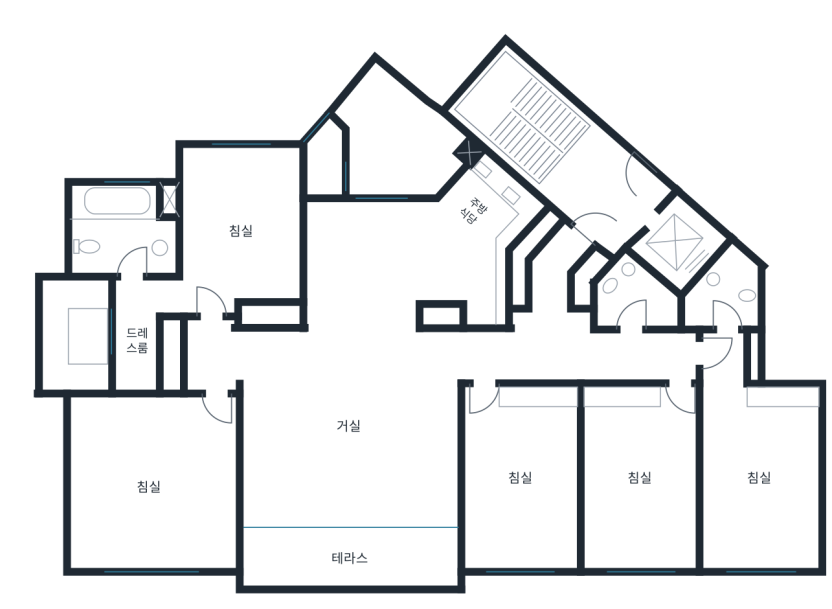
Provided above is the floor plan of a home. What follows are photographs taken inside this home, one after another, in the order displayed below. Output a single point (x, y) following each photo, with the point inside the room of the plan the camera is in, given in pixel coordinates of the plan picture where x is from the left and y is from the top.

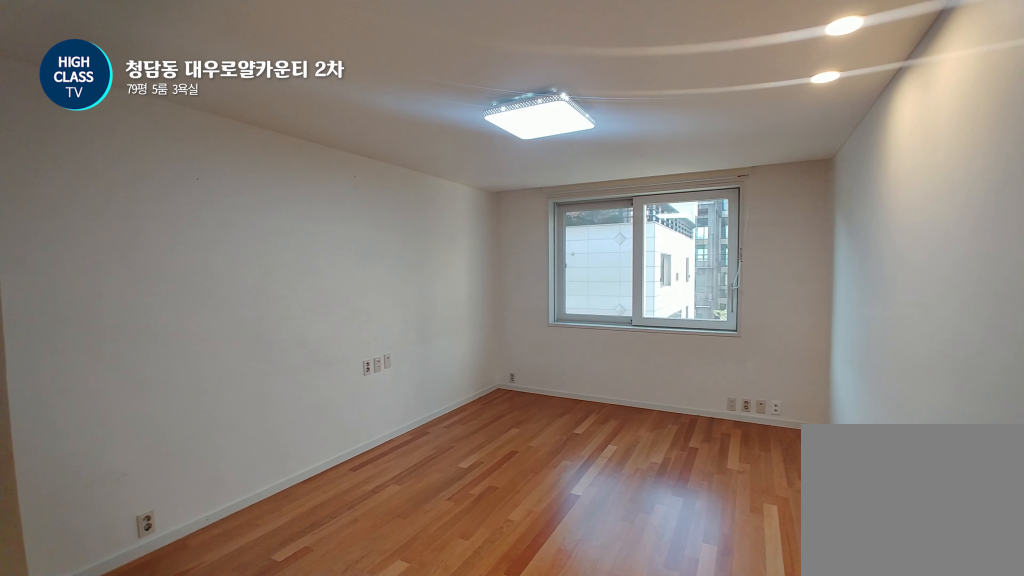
(521, 477)
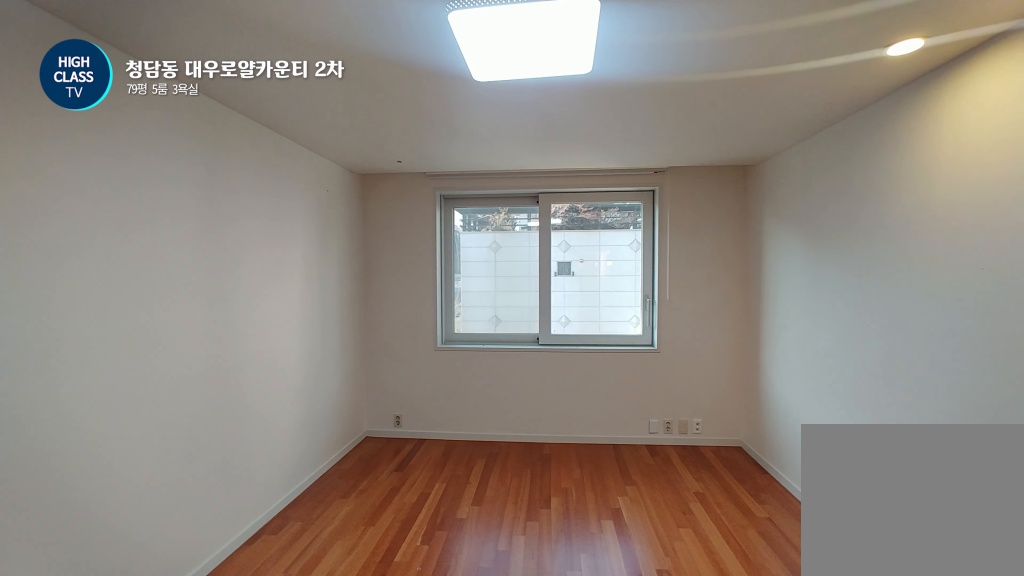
(755, 478)
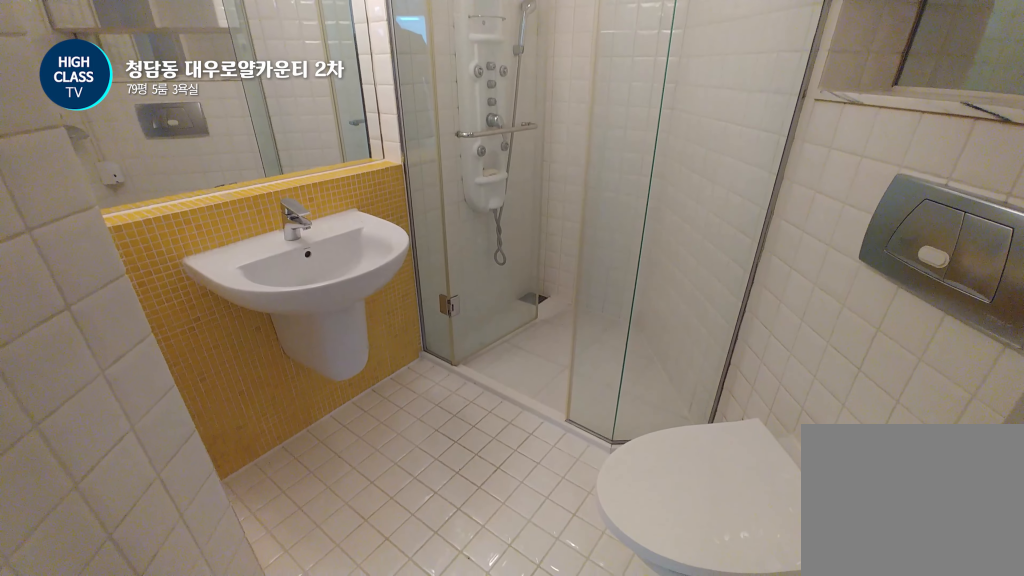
(724, 292)
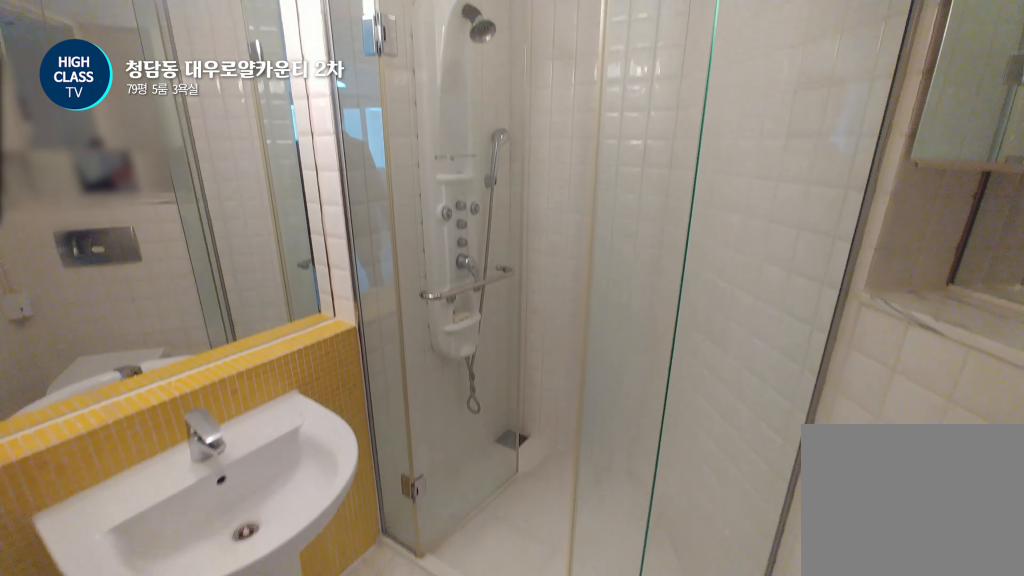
(724, 292)
